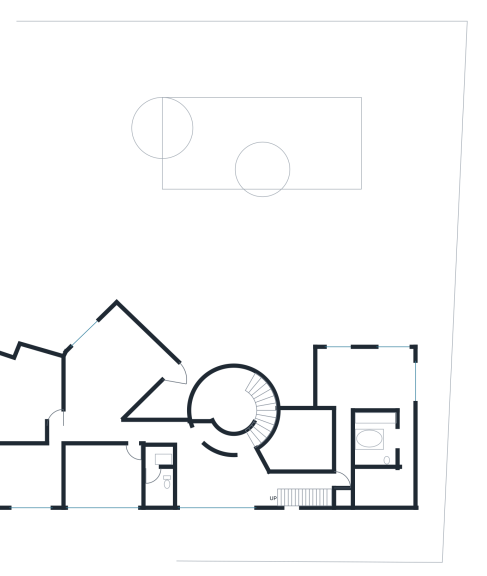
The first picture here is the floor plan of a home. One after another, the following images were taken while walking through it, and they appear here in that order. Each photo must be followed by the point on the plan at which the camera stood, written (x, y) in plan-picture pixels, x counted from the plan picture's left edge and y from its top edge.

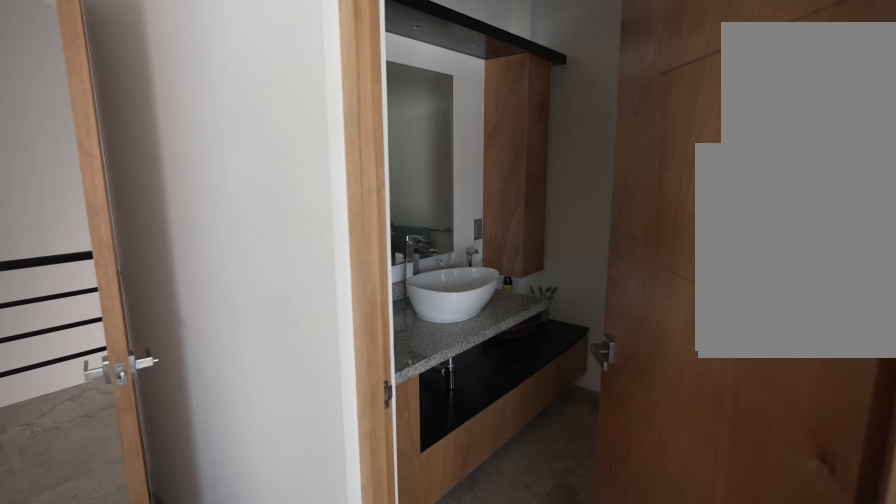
(136, 472)
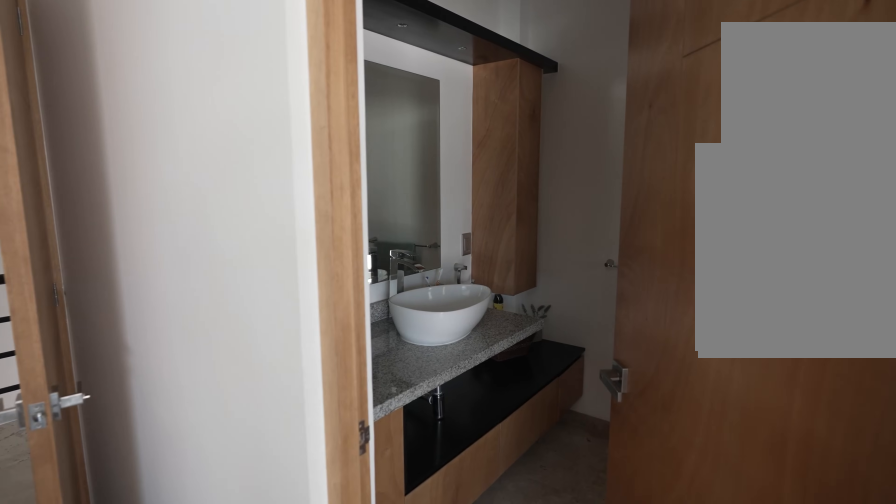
(140, 472)
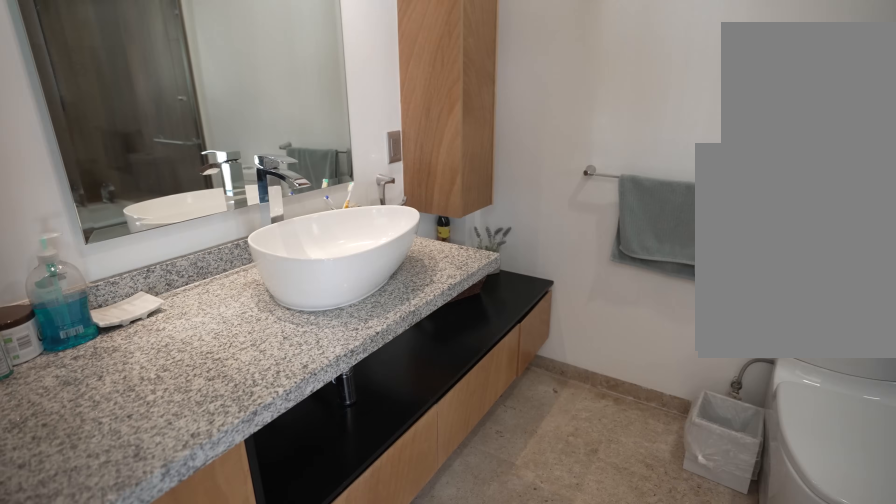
(141, 472)
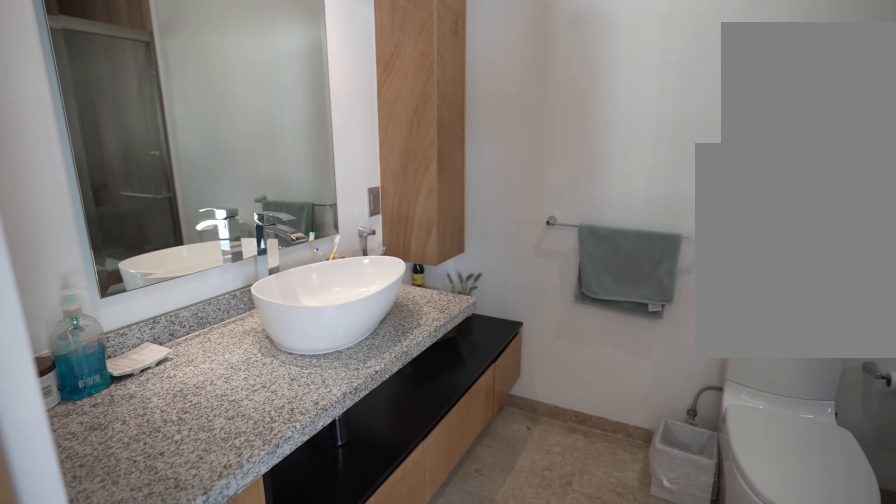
(145, 472)
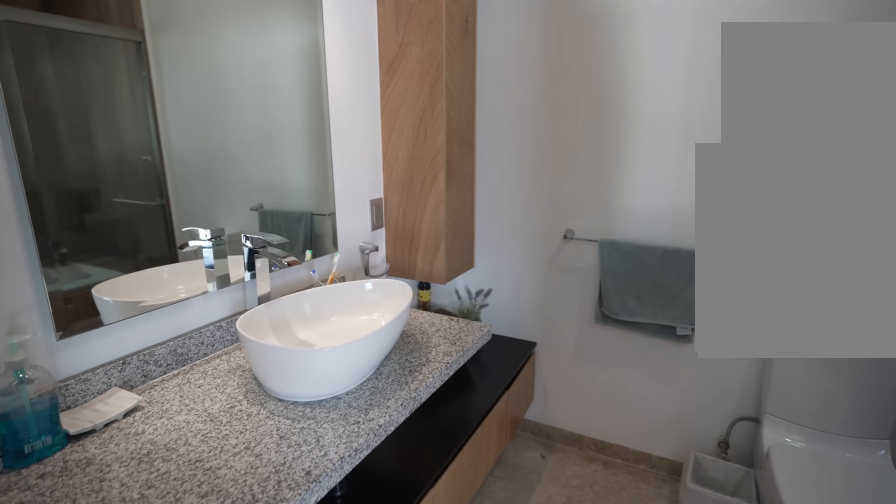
(145, 472)
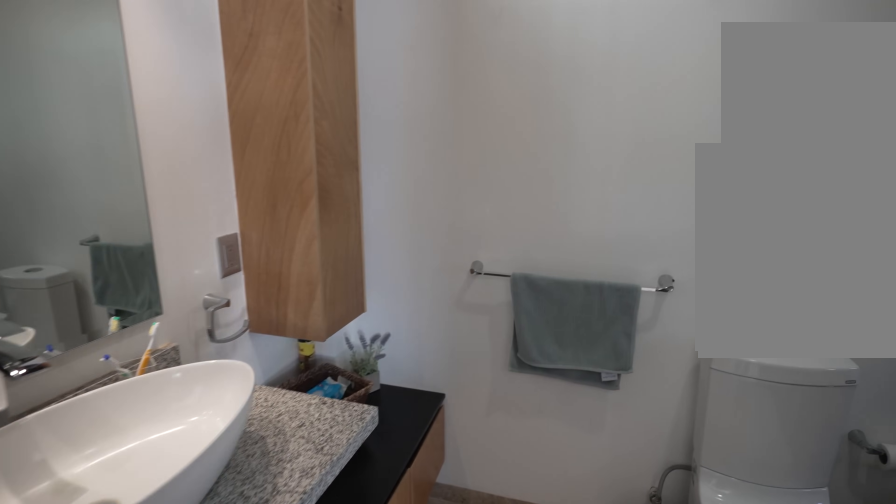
(145, 472)
